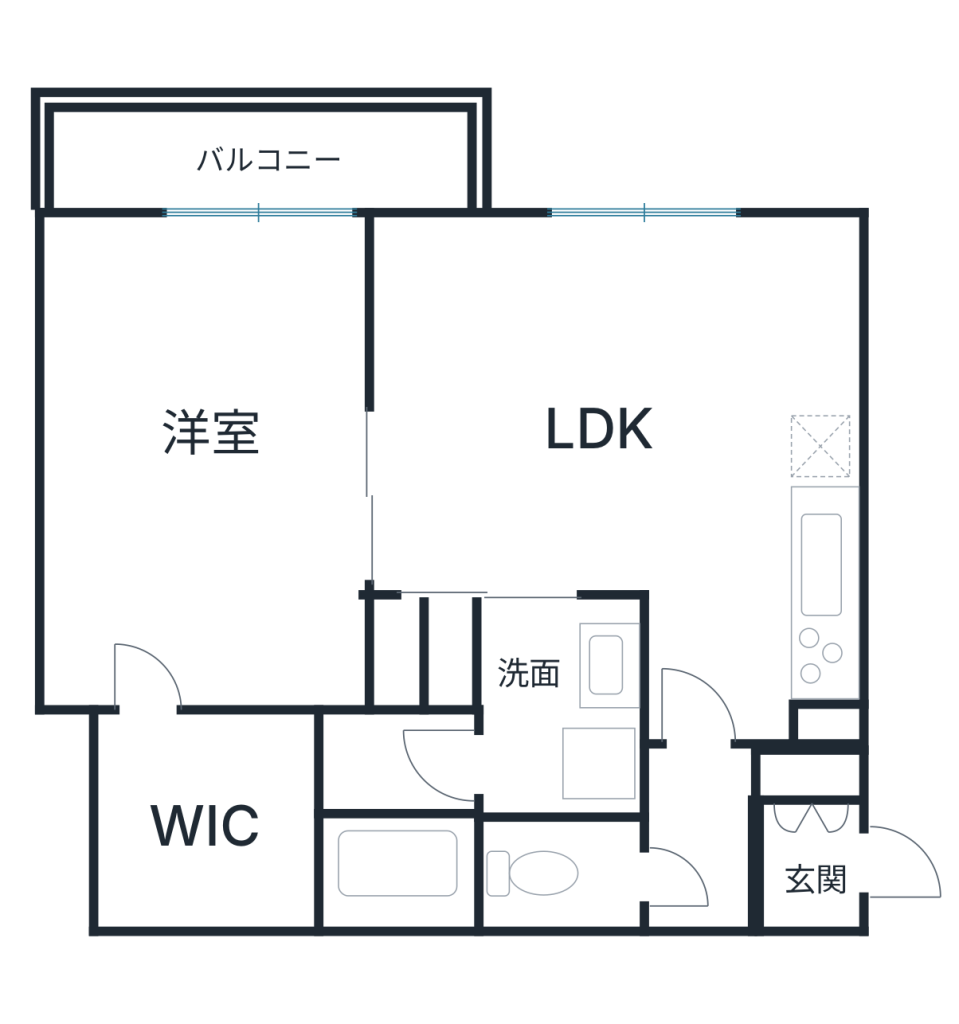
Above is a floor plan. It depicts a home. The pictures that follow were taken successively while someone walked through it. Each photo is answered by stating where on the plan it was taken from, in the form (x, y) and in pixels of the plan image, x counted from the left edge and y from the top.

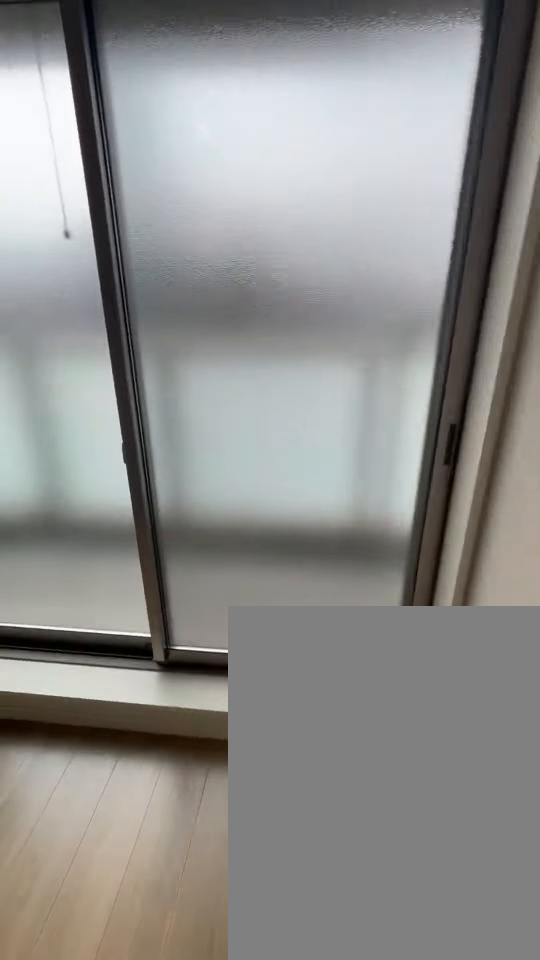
(247, 389)
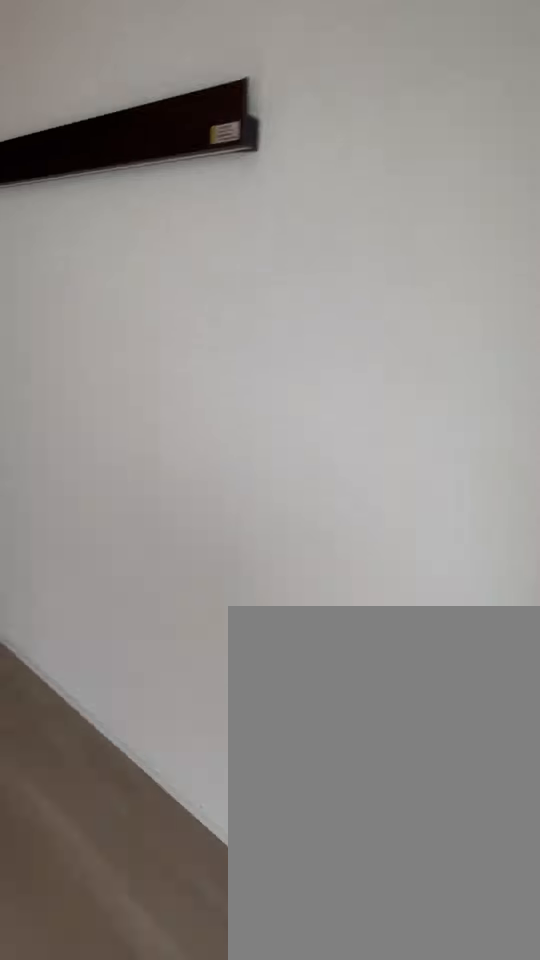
(164, 319)
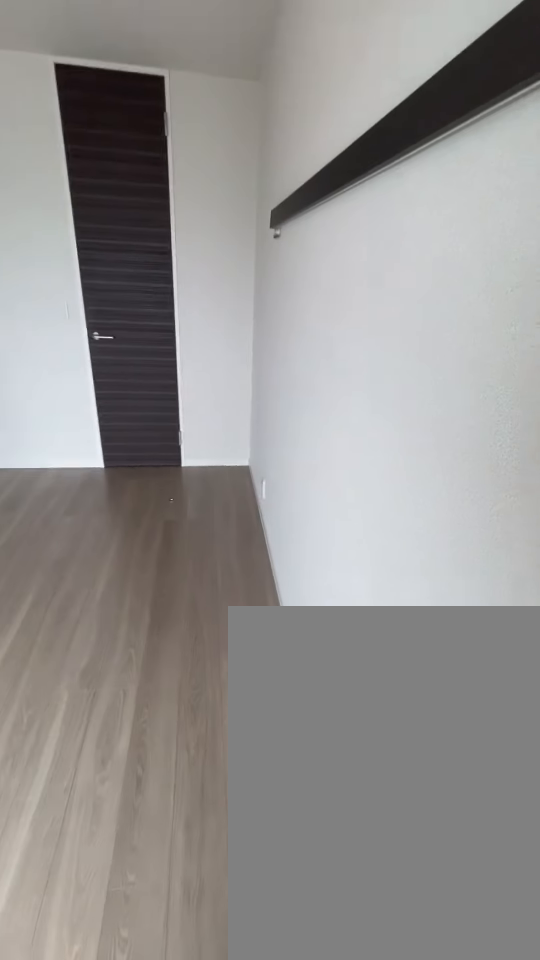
(131, 292)
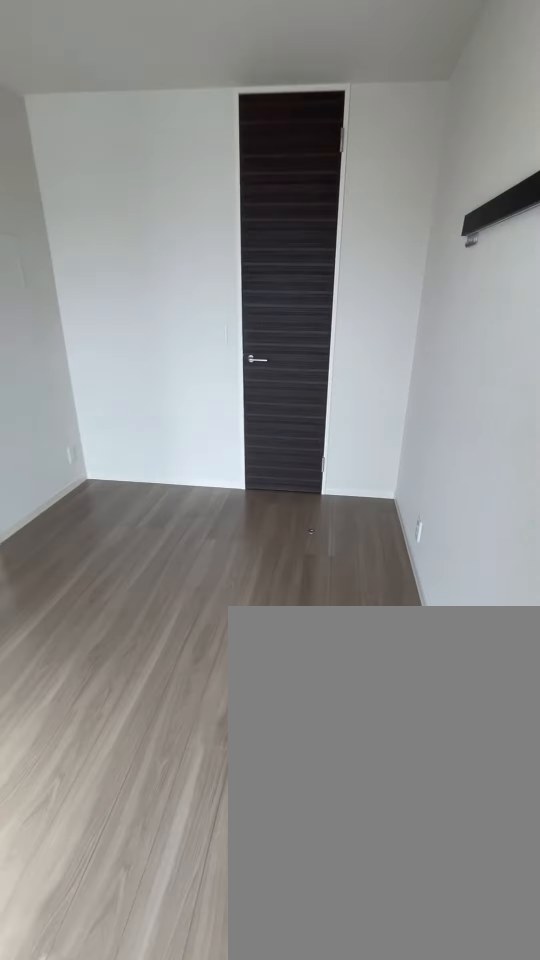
(131, 306)
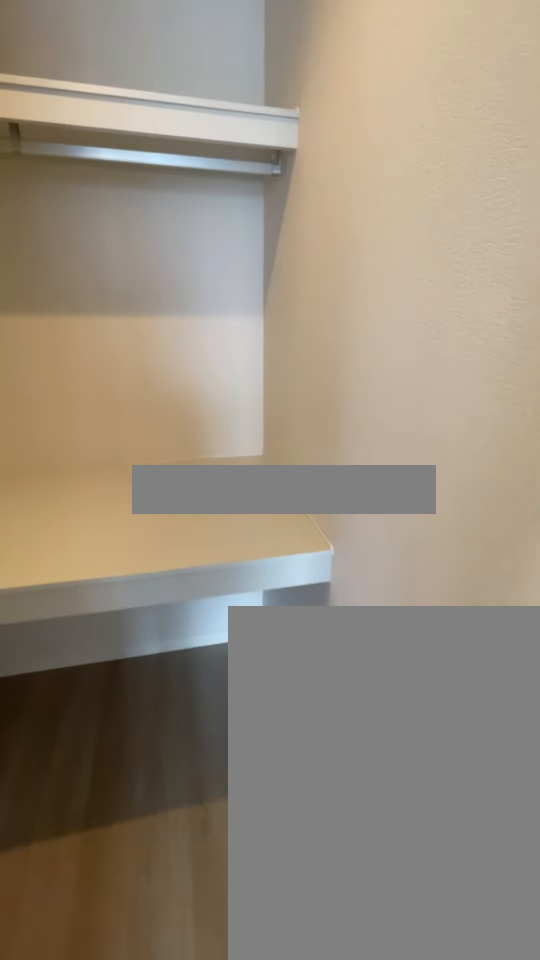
(149, 646)
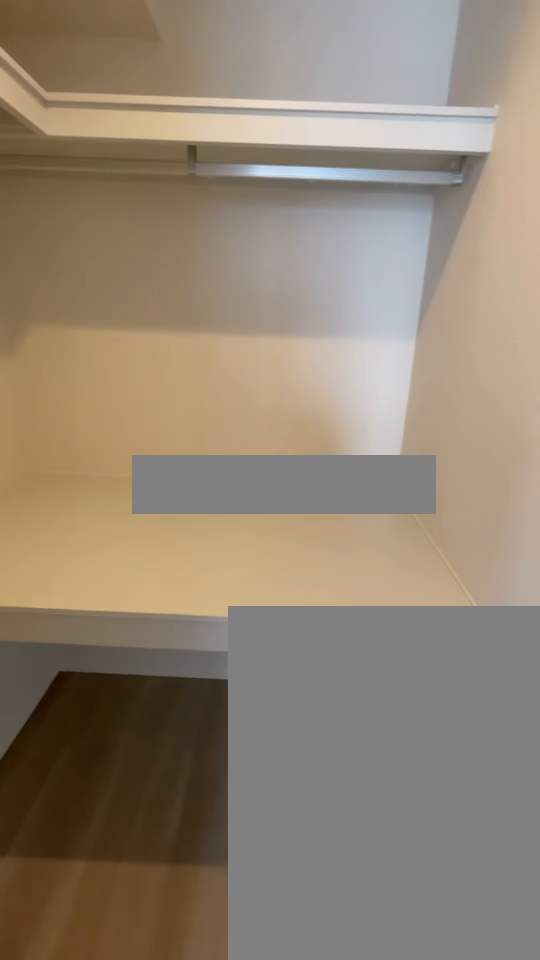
(148, 647)
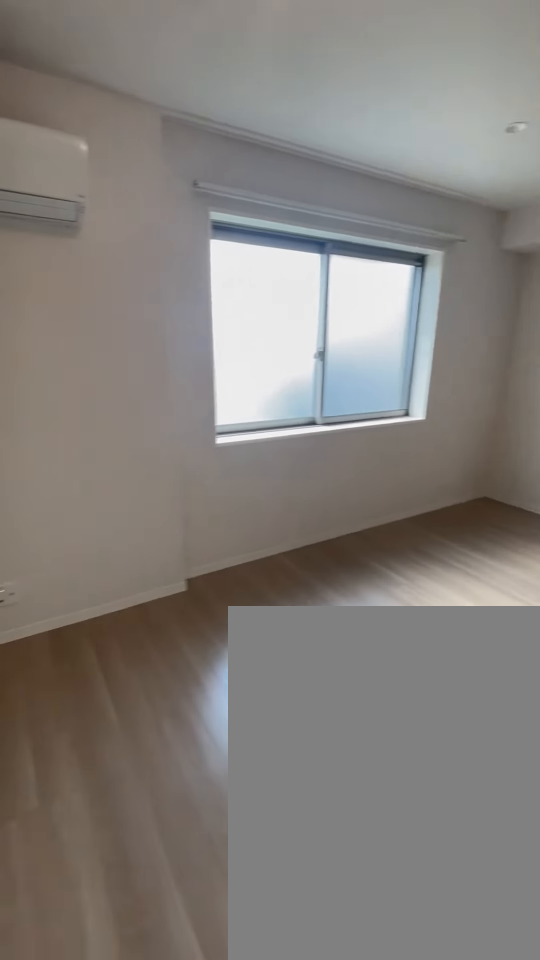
(453, 517)
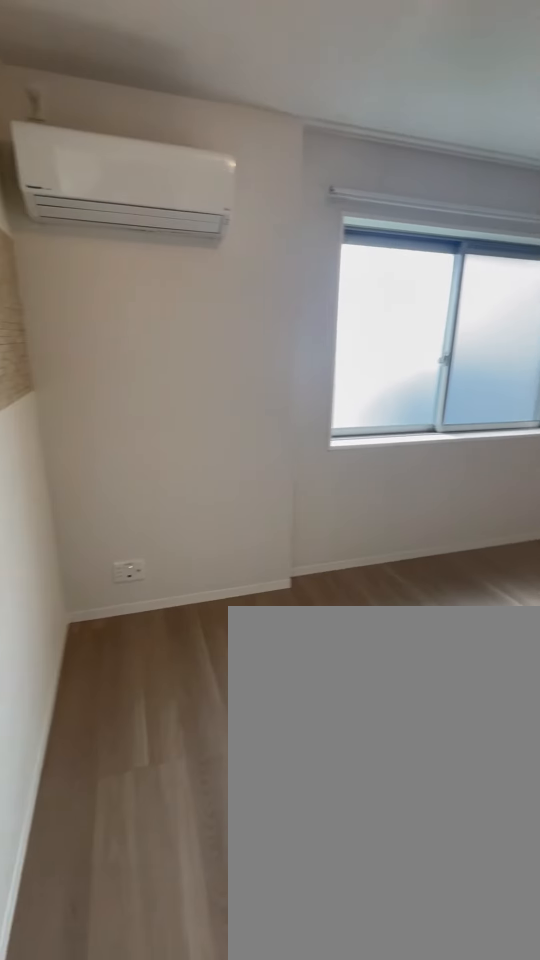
(452, 518)
